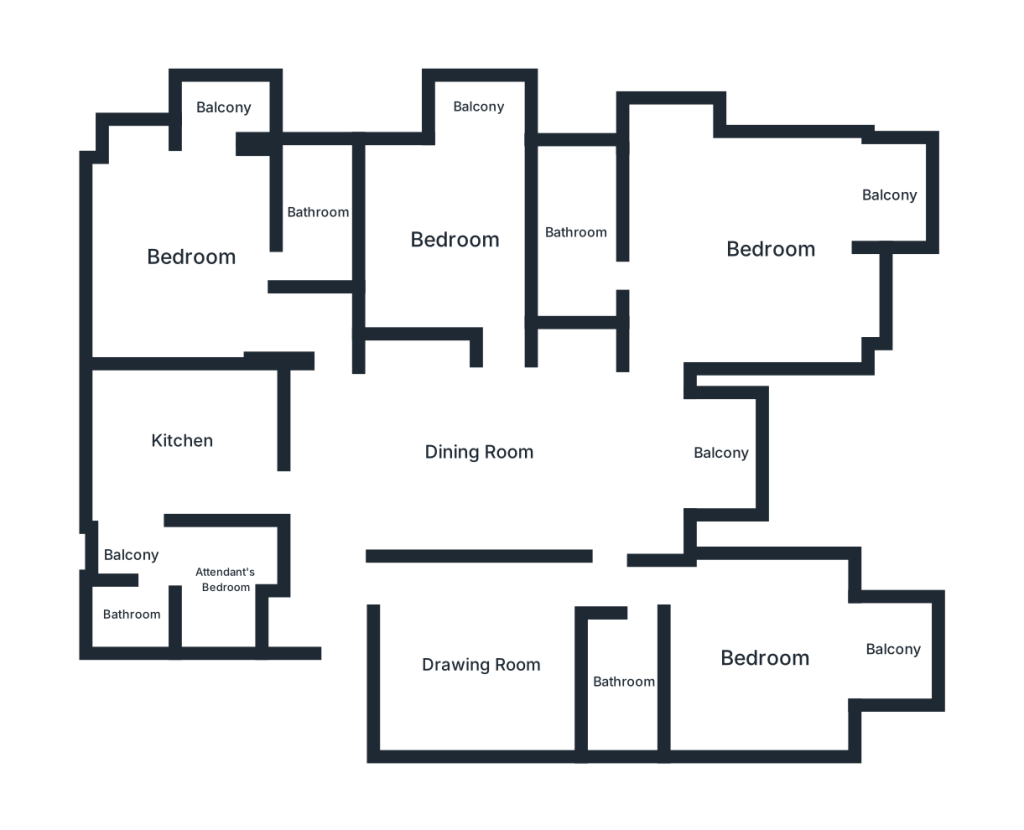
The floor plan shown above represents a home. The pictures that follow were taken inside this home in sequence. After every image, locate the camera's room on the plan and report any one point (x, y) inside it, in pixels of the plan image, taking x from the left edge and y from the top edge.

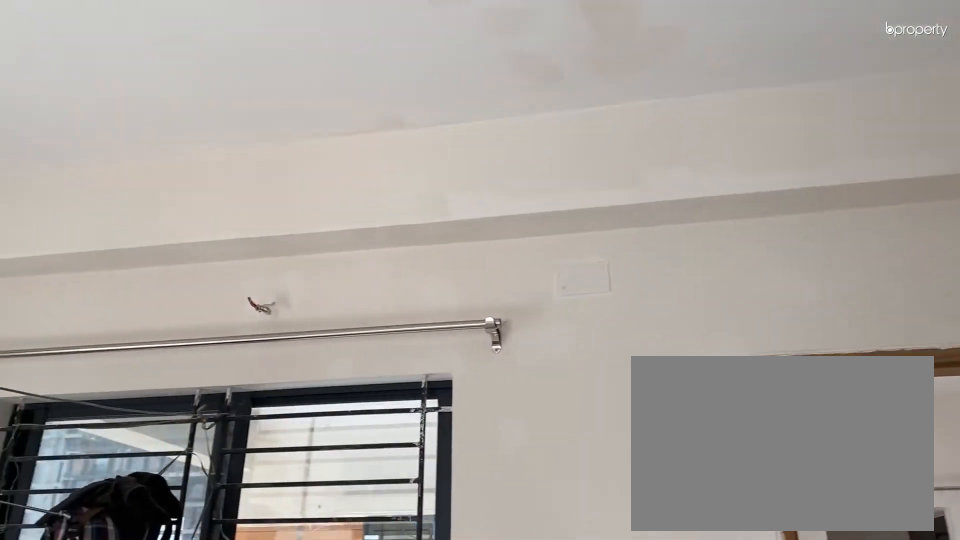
(768, 246)
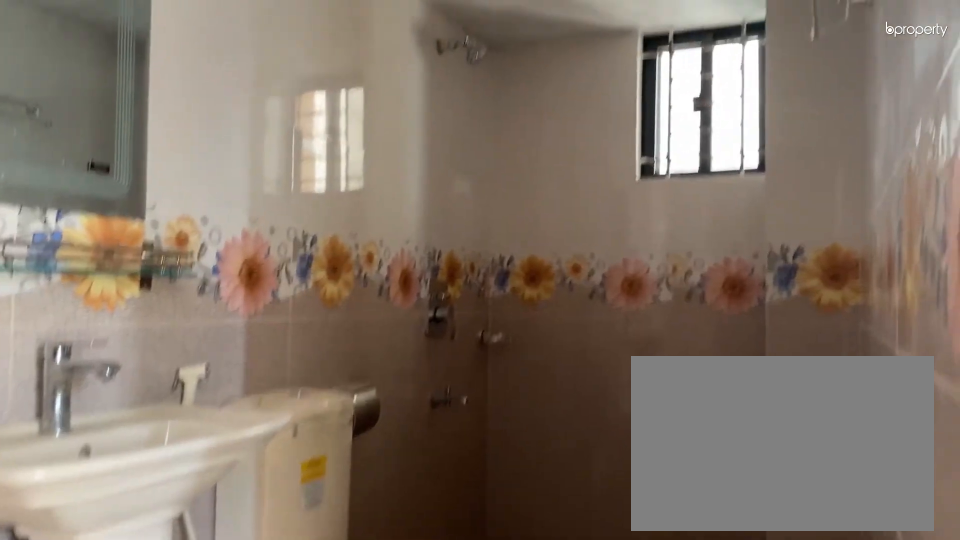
(578, 231)
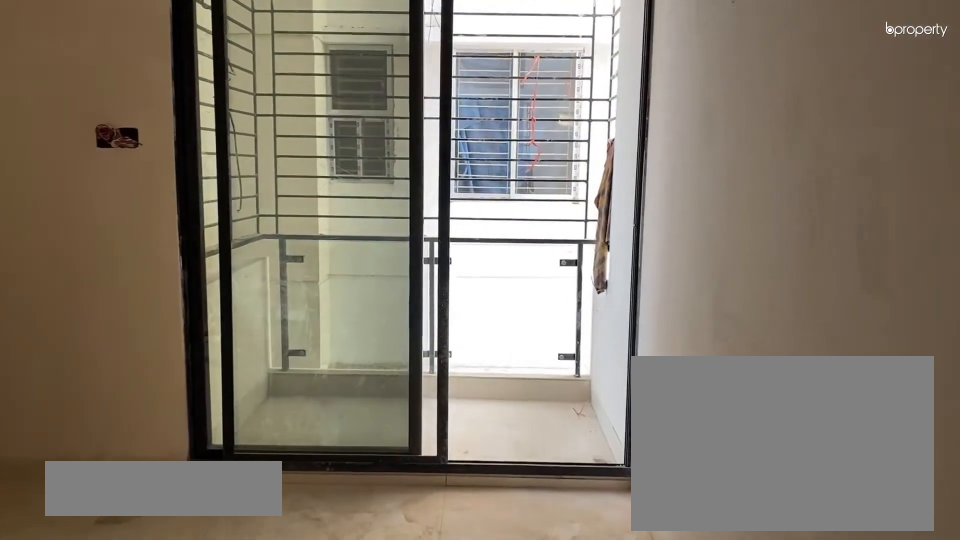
(454, 238)
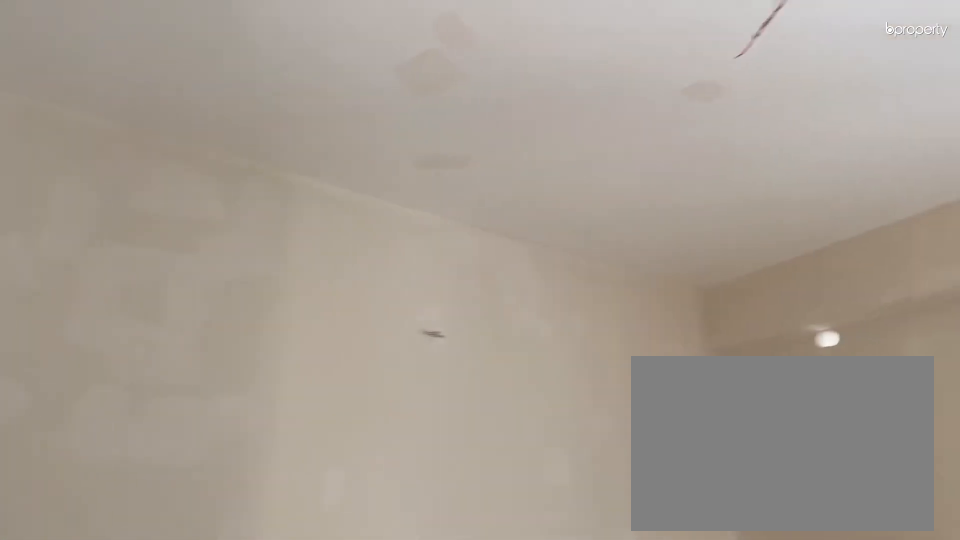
(454, 238)
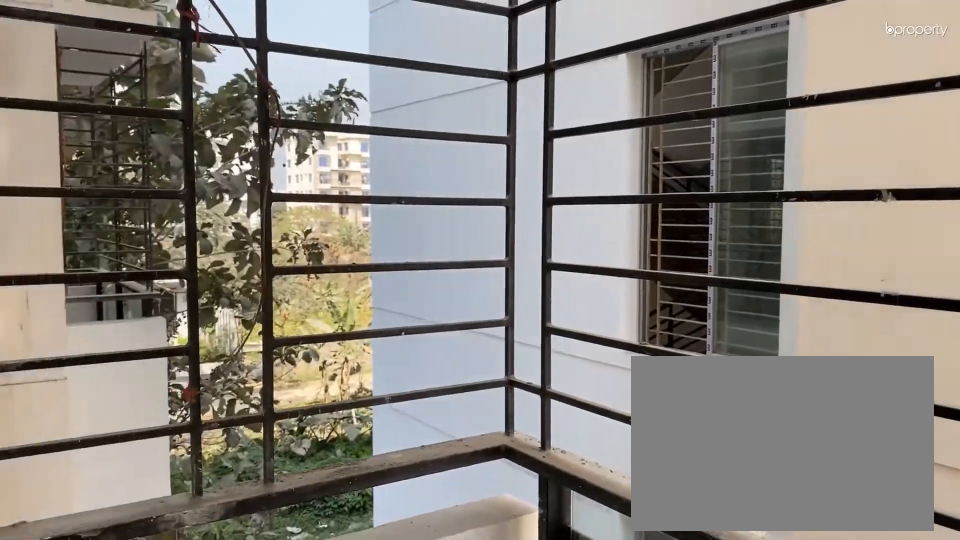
(479, 106)
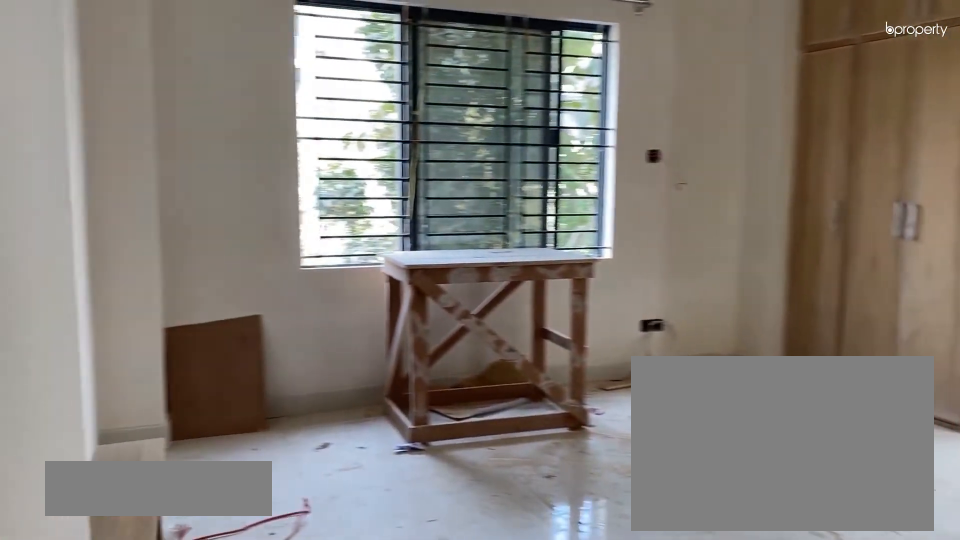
(189, 257)
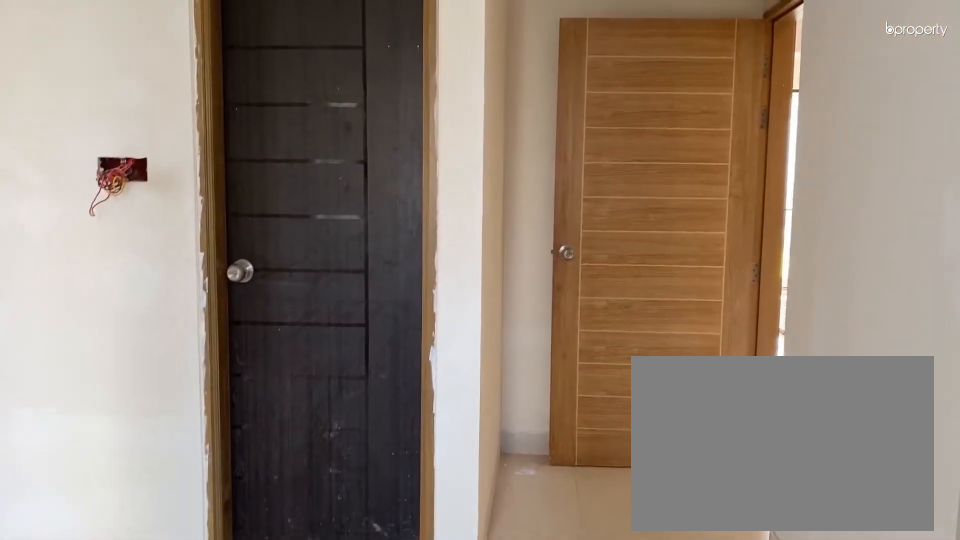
(189, 257)
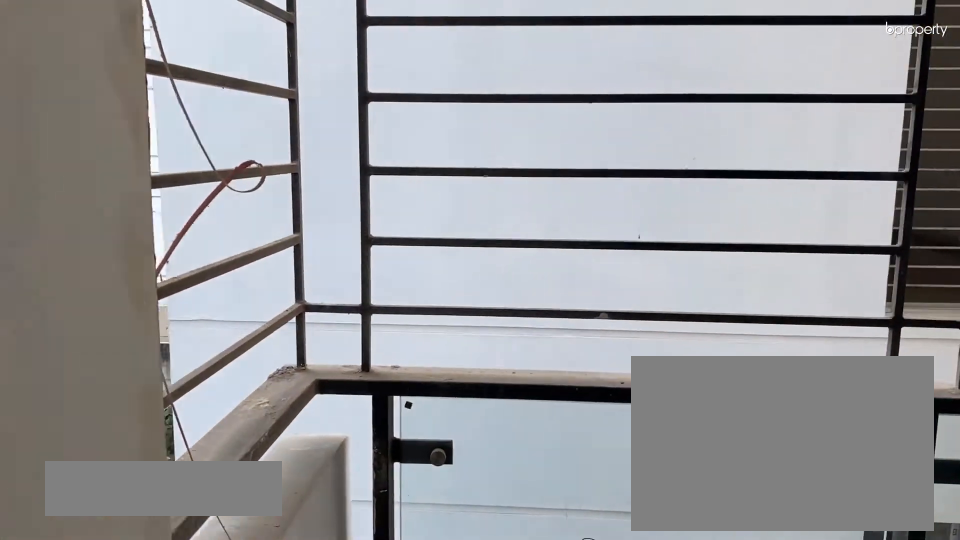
(226, 107)
